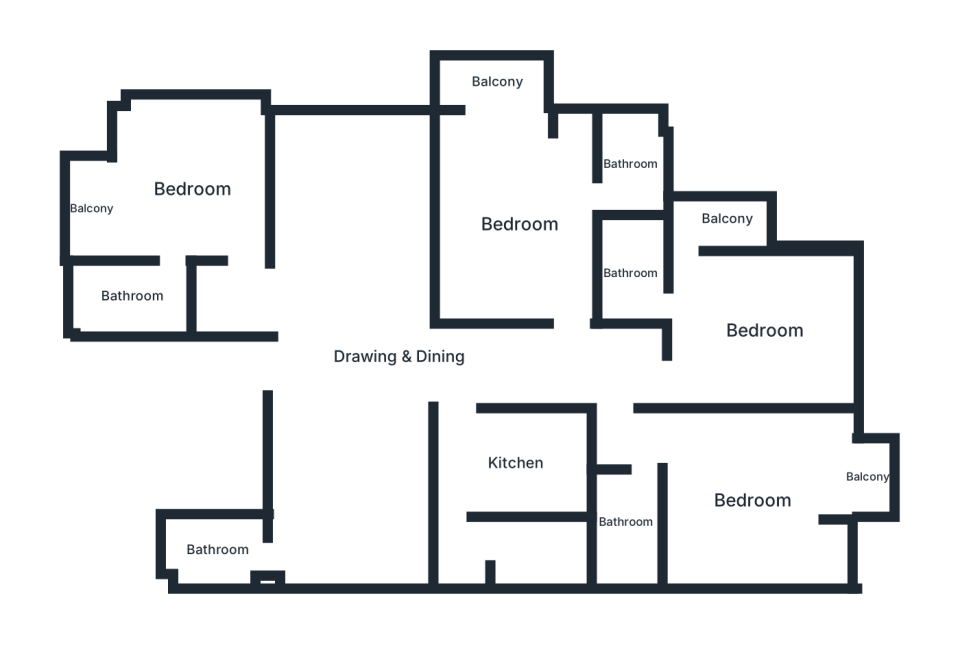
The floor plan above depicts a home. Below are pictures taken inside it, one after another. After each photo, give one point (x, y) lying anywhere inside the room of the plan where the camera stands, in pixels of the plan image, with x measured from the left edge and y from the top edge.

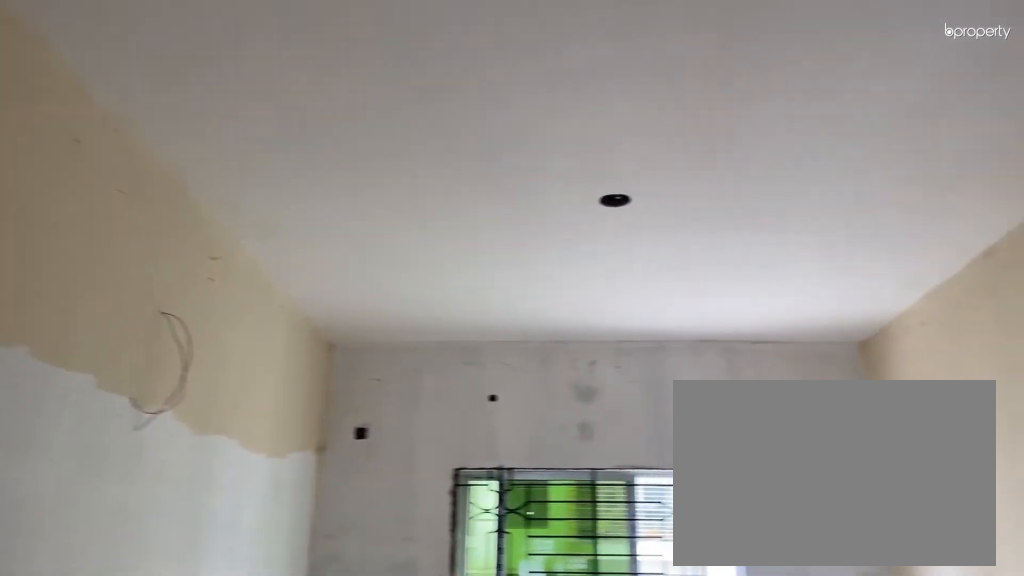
(399, 356)
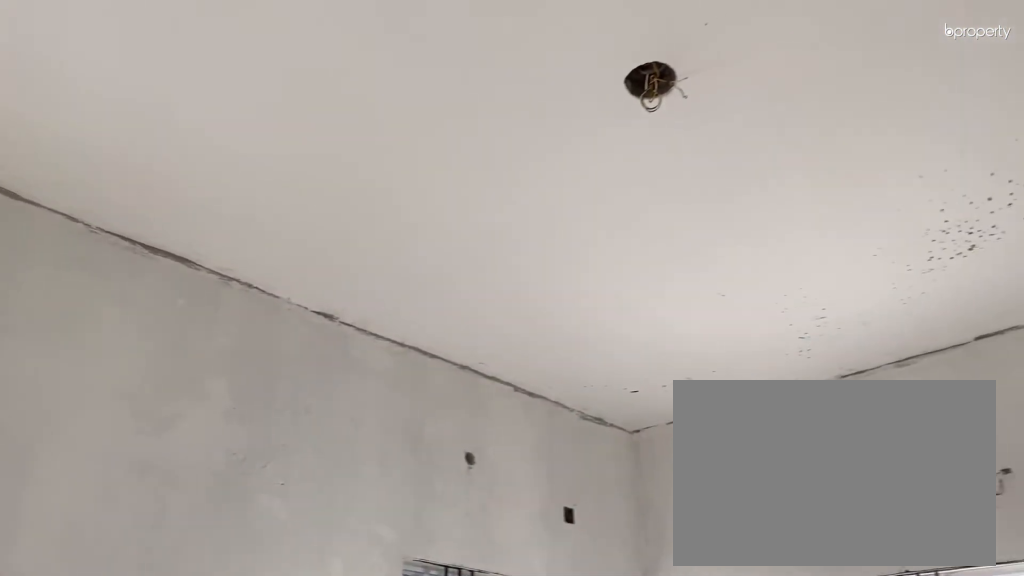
(763, 331)
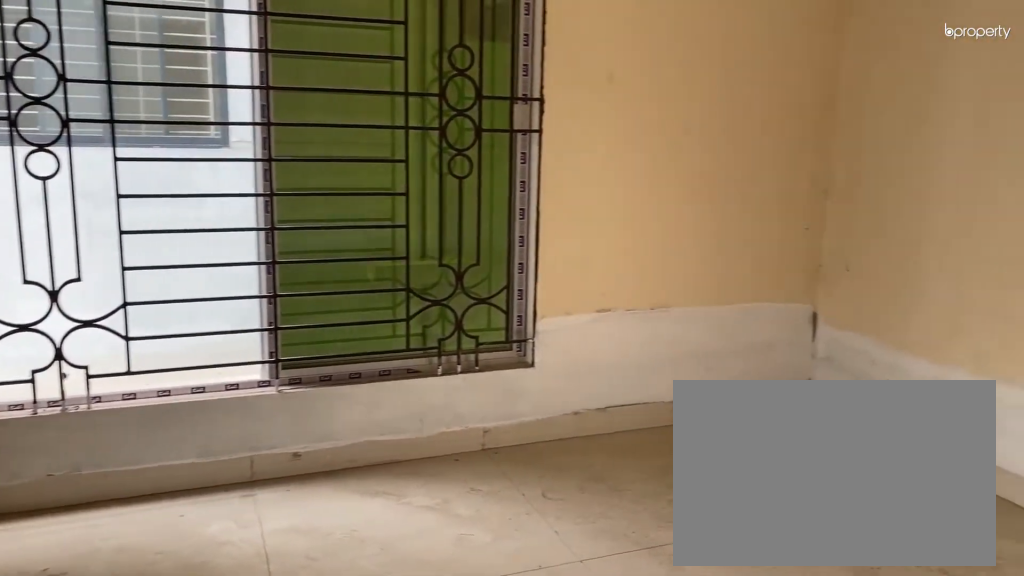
(753, 500)
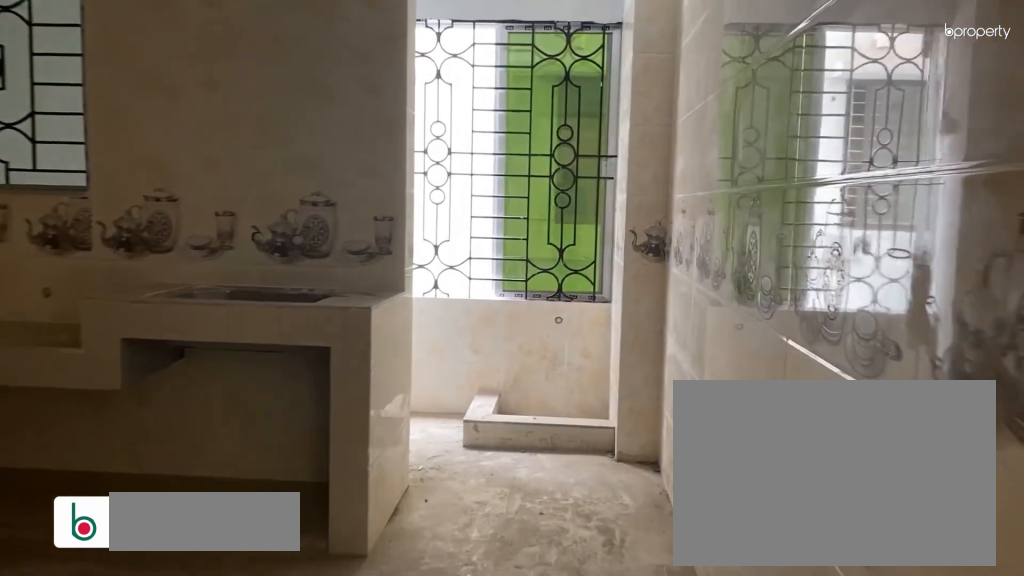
(517, 463)
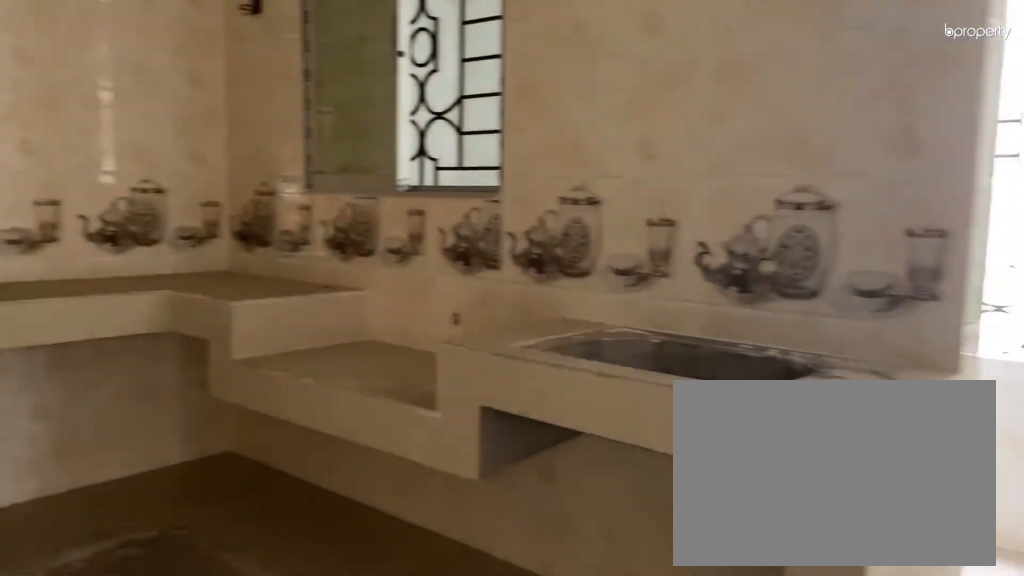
(517, 463)
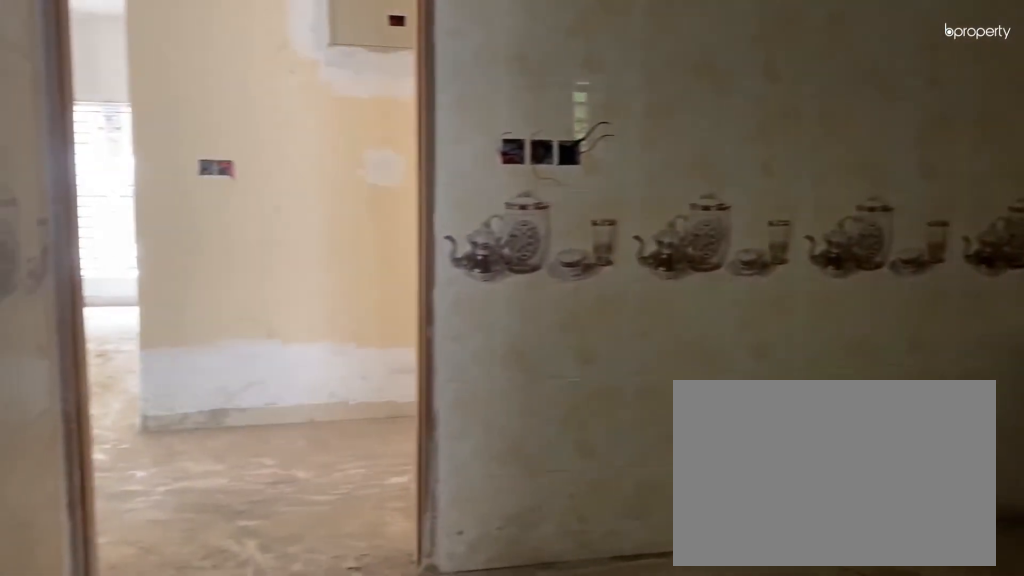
(517, 463)
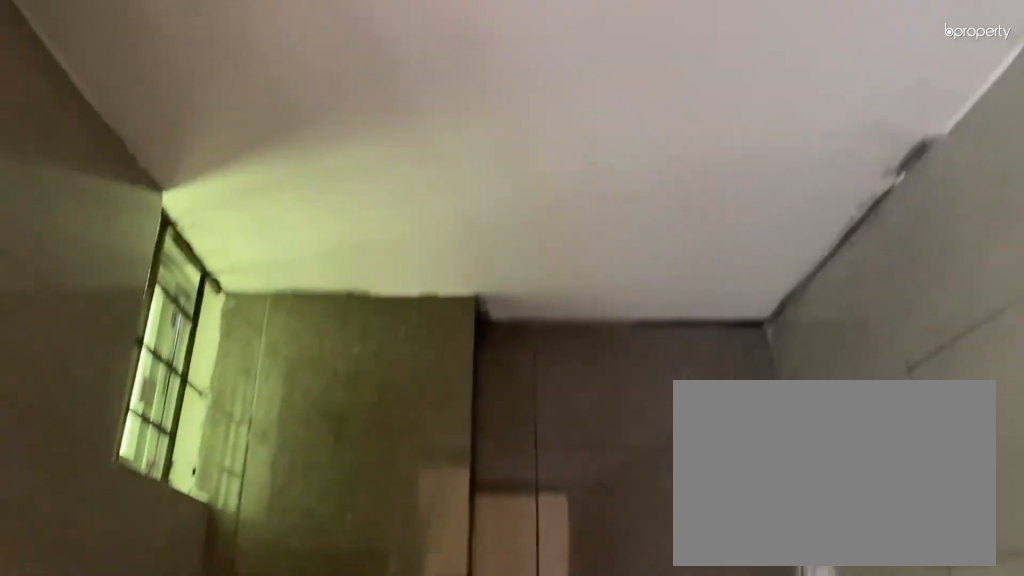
(218, 549)
